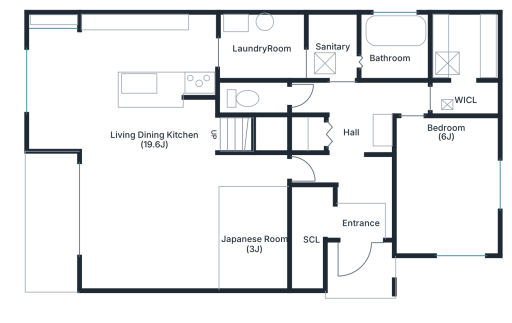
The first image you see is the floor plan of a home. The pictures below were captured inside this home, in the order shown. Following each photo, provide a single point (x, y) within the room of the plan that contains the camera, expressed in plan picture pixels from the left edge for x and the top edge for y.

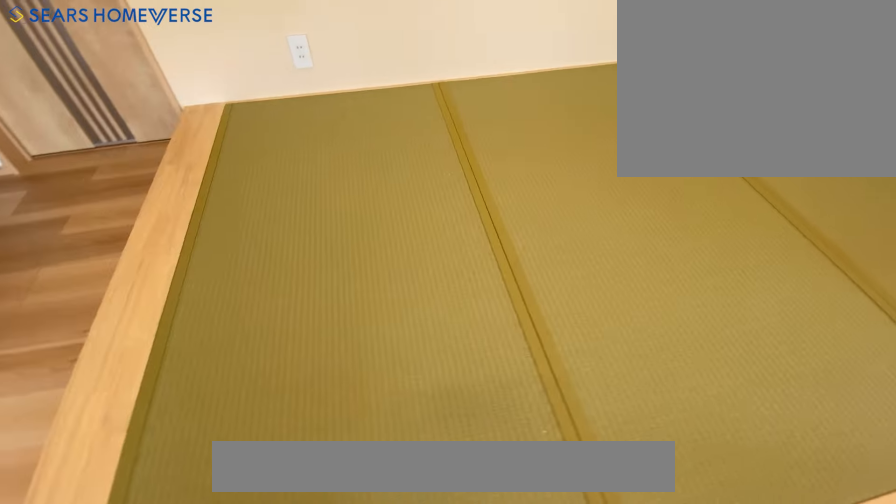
(256, 239)
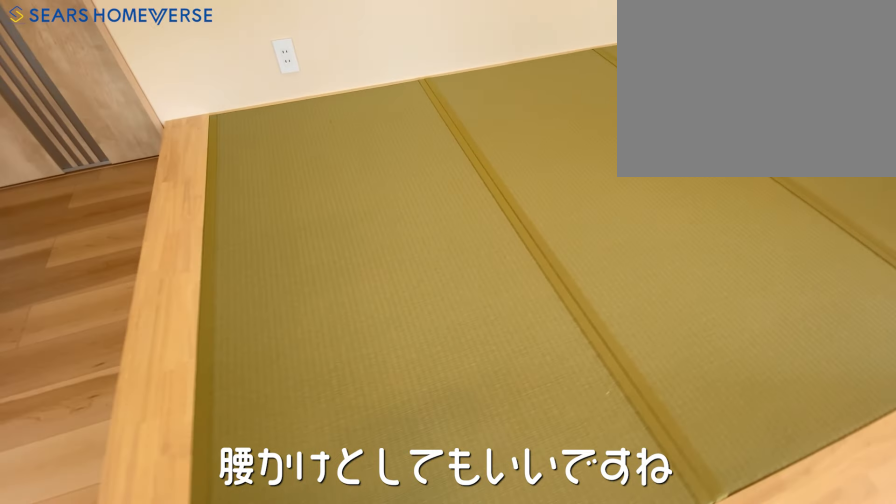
(256, 239)
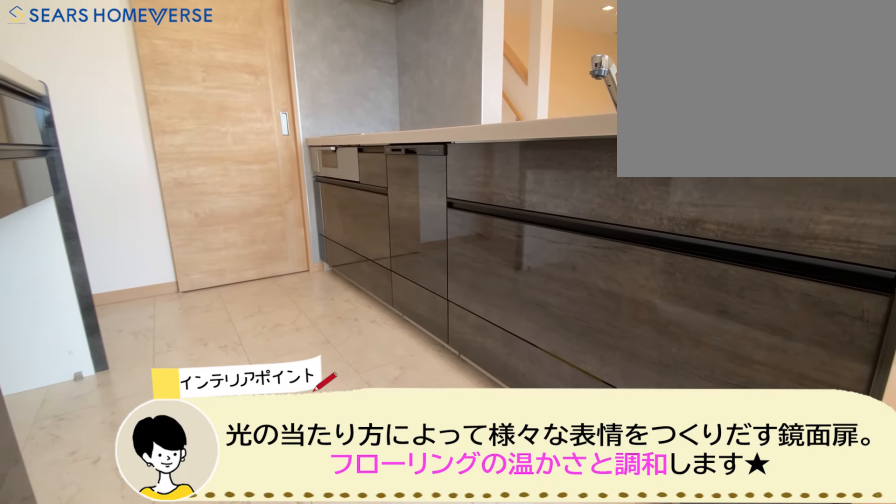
(154, 50)
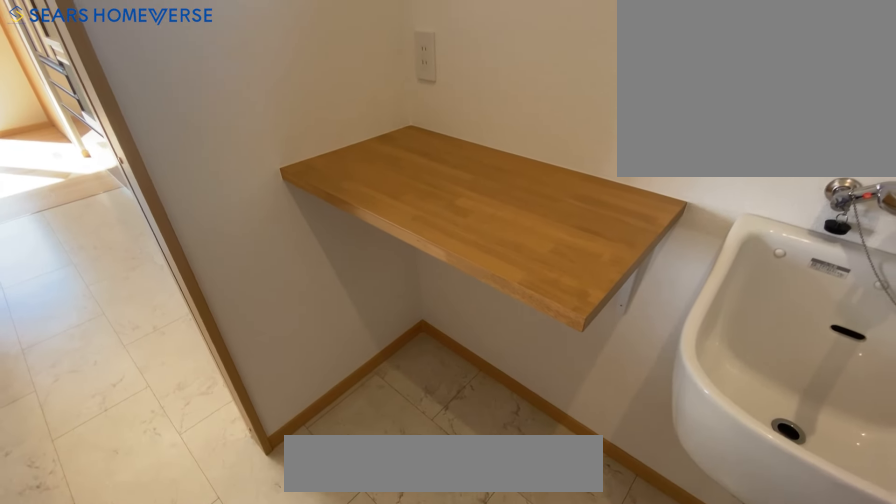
(263, 52)
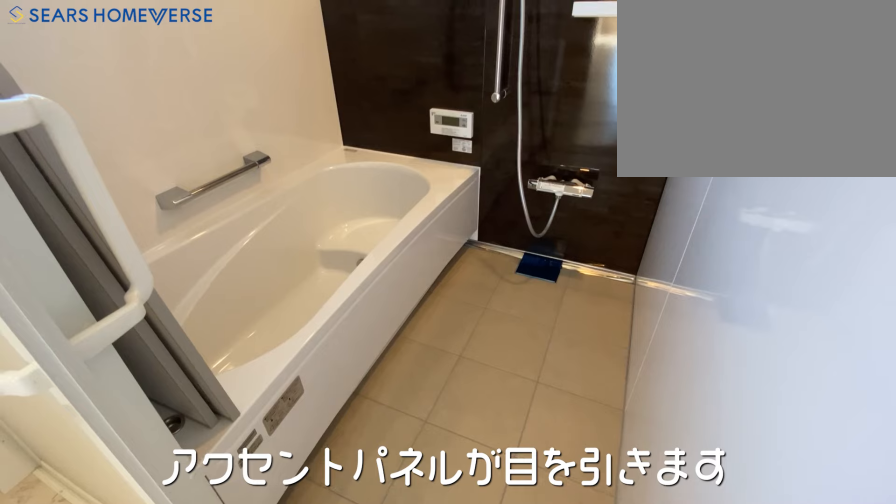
(397, 51)
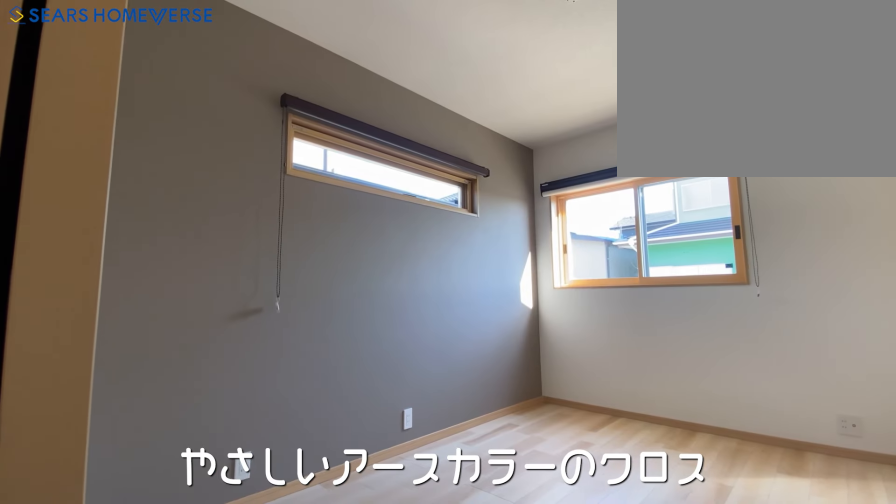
(449, 186)
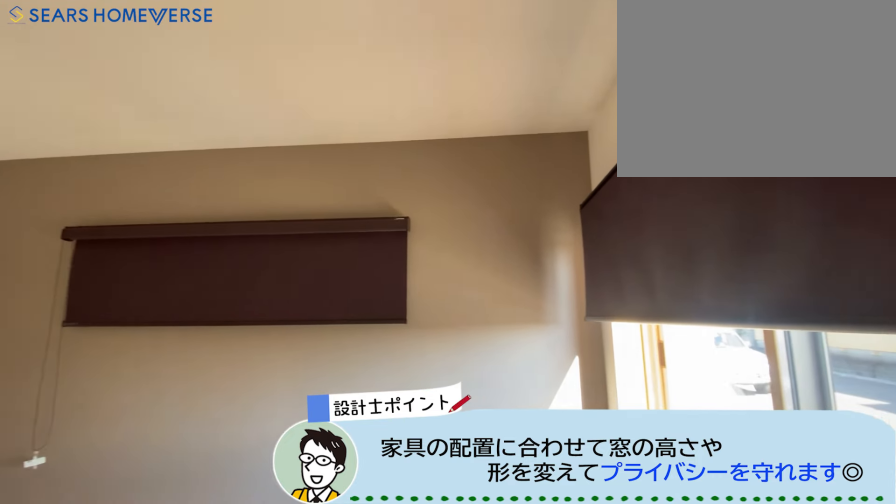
(449, 186)
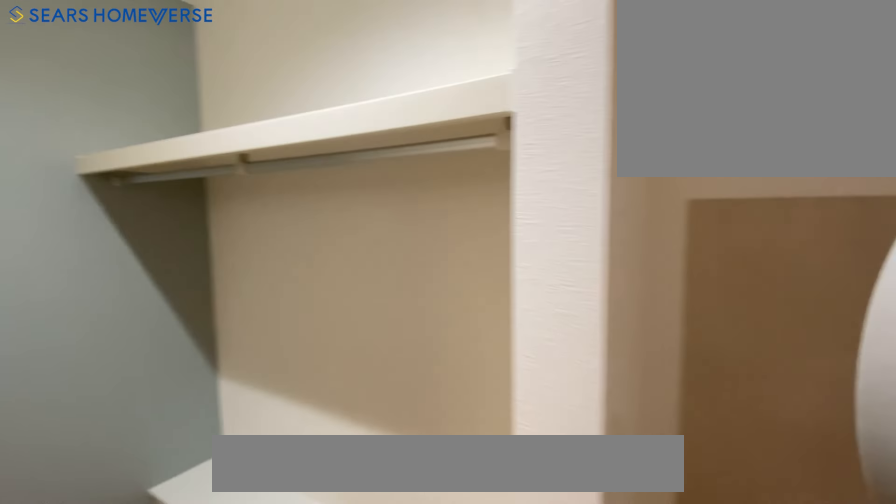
(465, 56)
